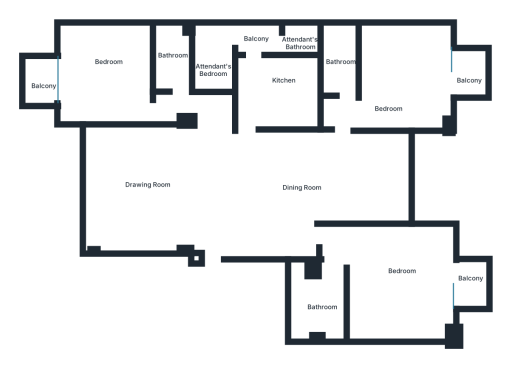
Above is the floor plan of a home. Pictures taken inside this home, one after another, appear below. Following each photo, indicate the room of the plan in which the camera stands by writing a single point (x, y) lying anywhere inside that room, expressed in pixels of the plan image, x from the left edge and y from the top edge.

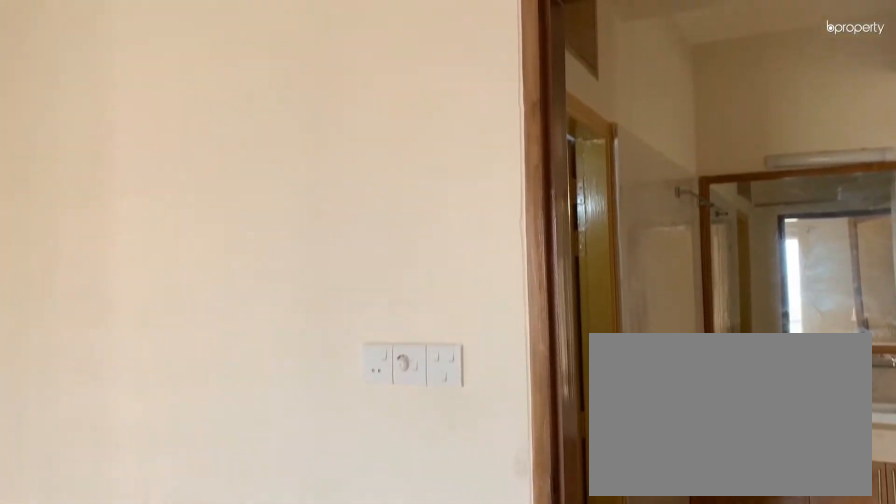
(104, 83)
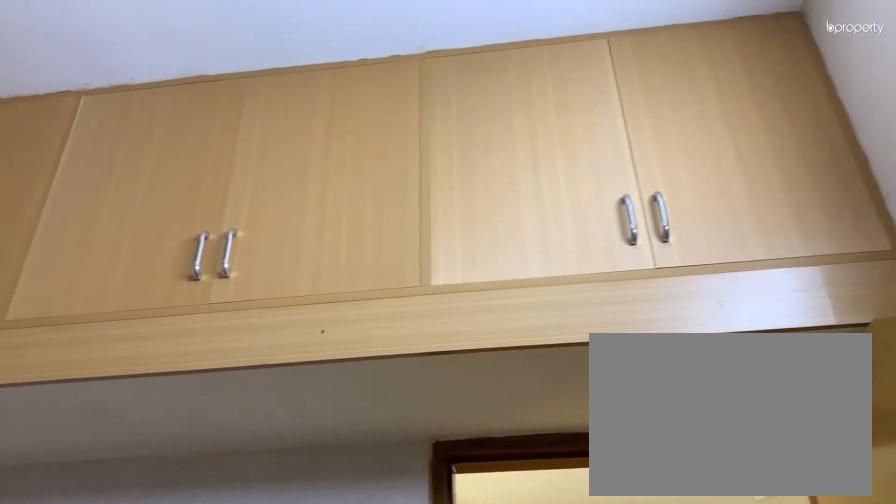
(268, 93)
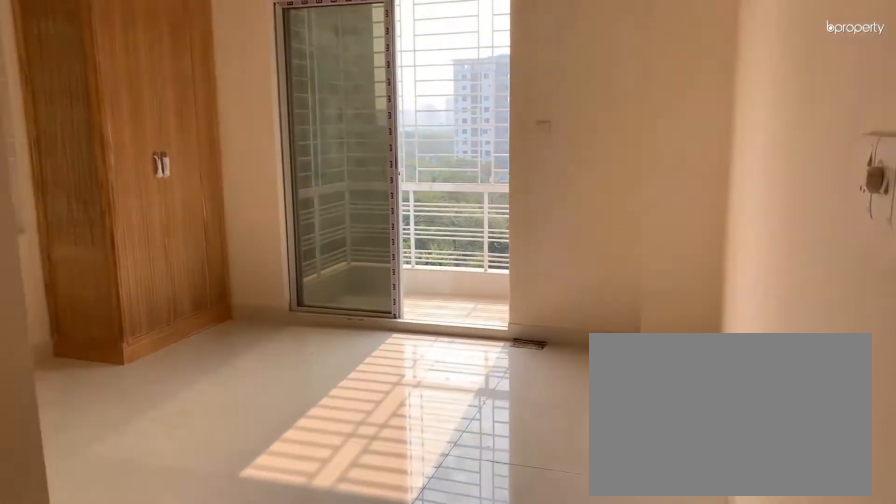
(405, 79)
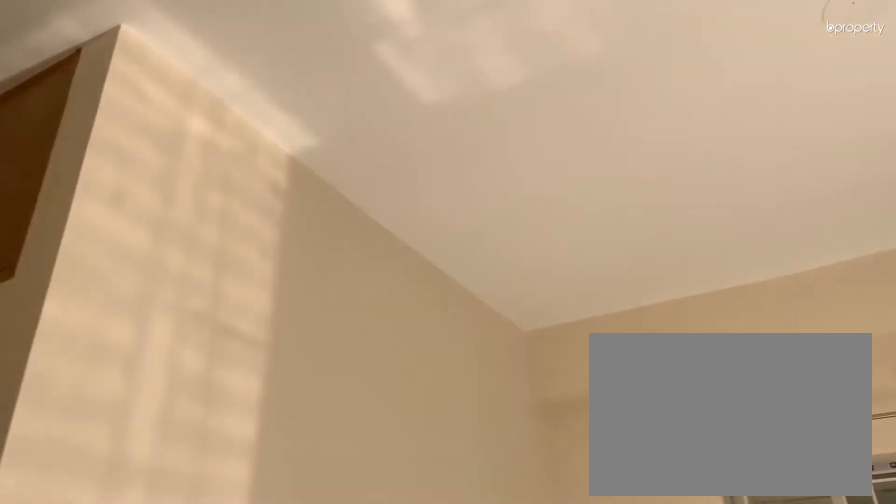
(405, 79)
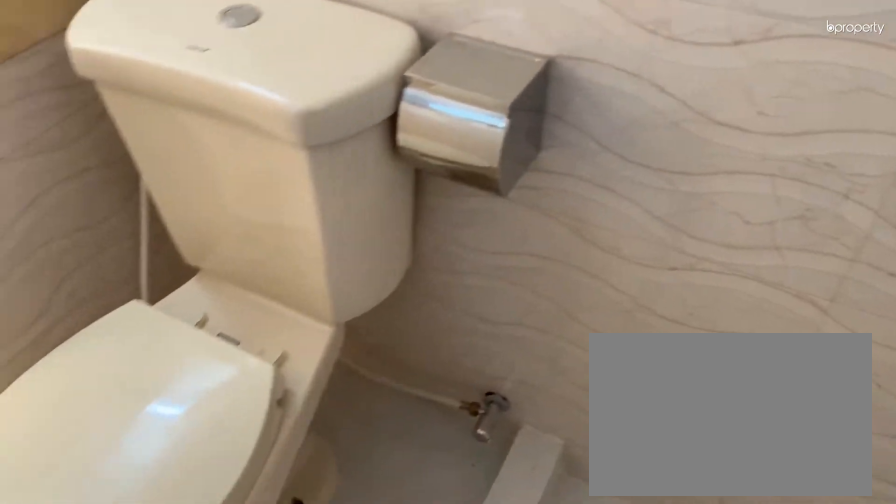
(340, 67)
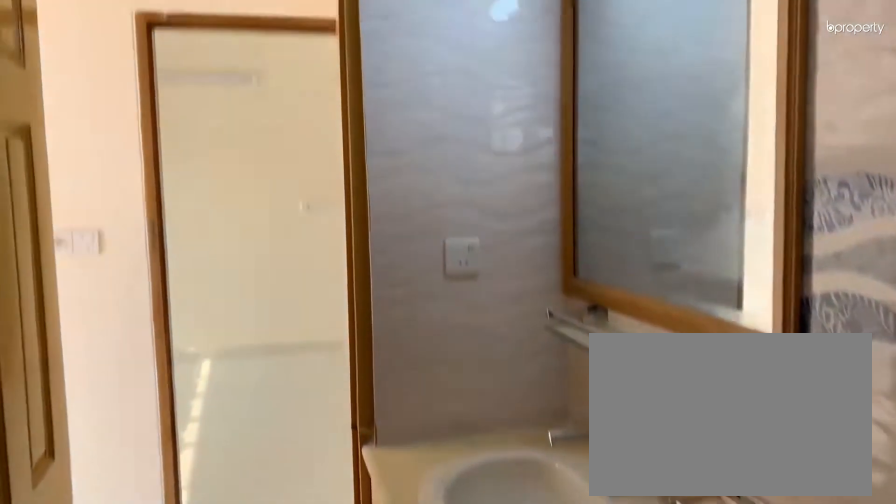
(340, 67)
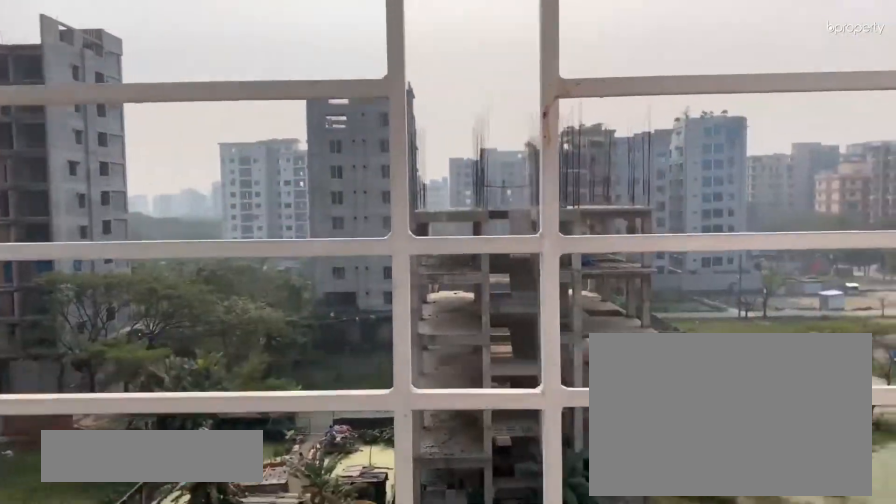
(469, 81)
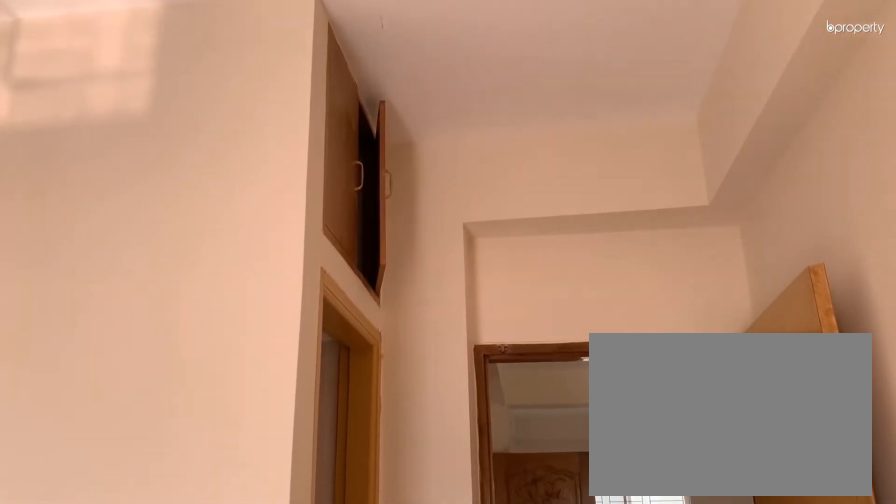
(393, 284)
